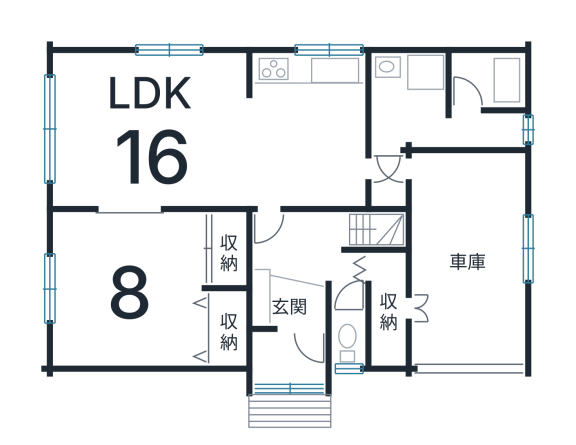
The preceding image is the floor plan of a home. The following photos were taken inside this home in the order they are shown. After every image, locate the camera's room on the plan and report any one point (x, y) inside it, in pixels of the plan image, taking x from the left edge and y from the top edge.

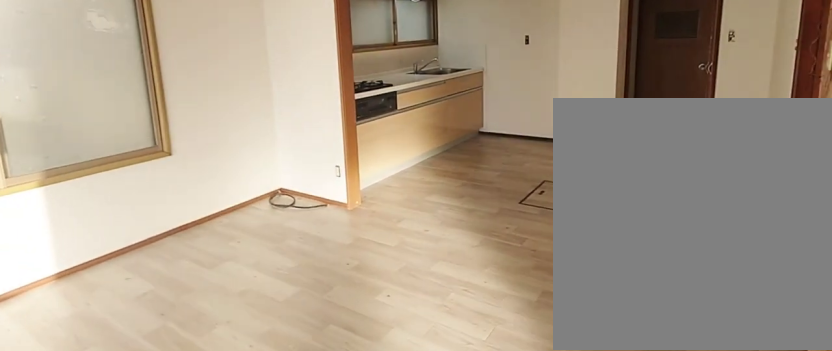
(217, 127)
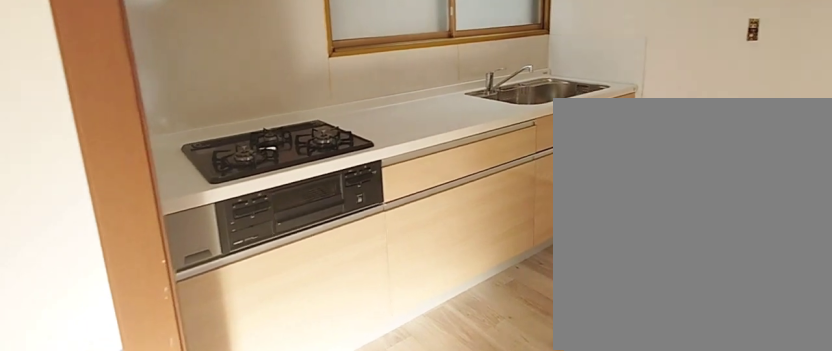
(217, 127)
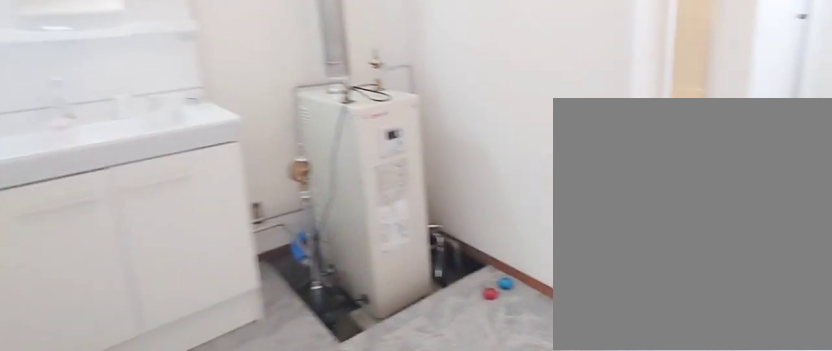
(410, 119)
